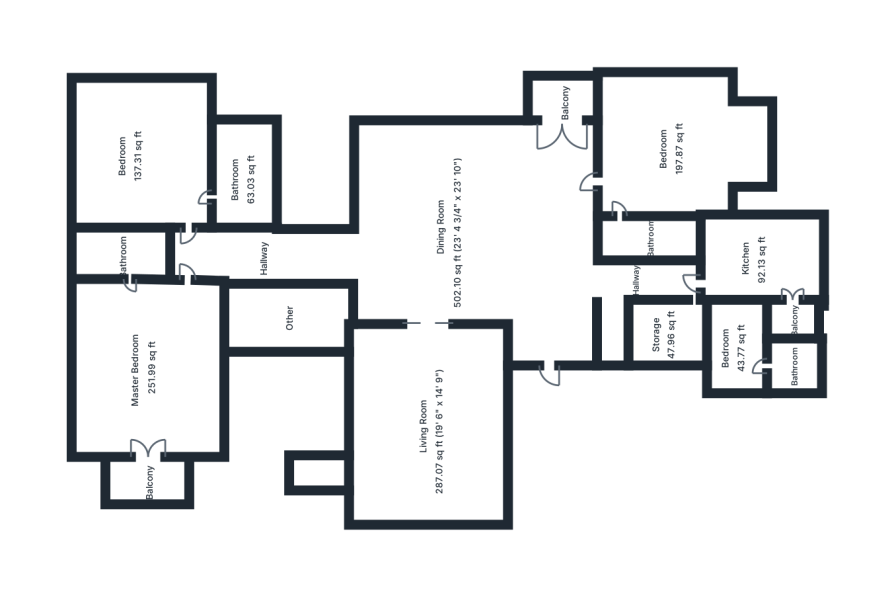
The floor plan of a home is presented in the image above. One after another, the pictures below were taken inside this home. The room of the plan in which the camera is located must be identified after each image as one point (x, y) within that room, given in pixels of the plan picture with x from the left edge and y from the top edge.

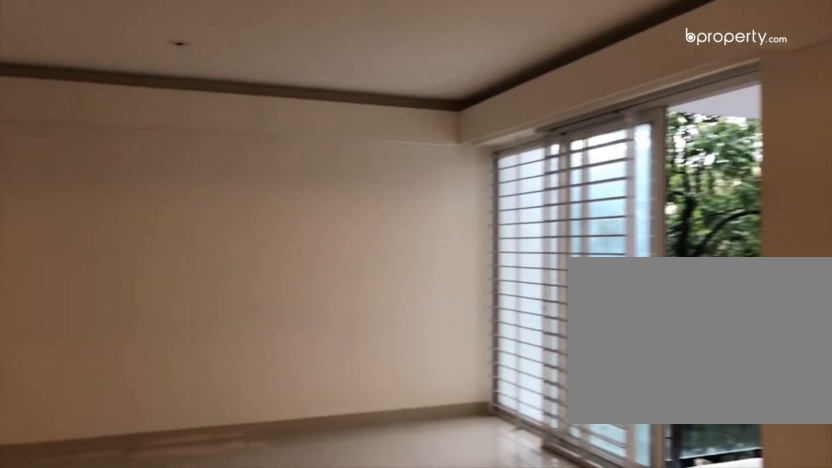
(433, 390)
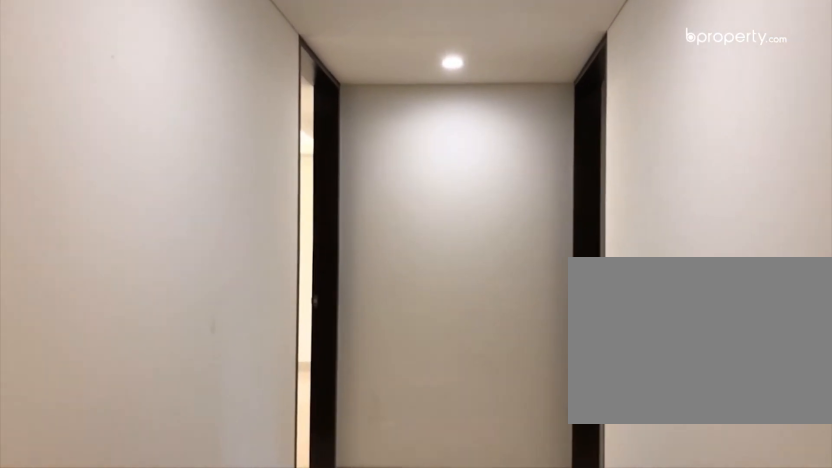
(310, 251)
